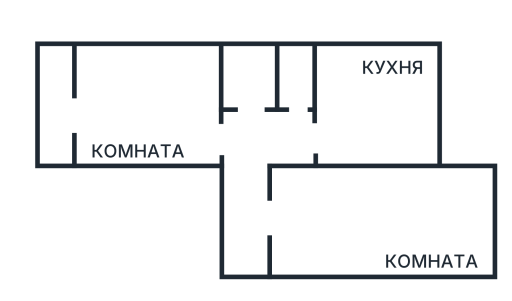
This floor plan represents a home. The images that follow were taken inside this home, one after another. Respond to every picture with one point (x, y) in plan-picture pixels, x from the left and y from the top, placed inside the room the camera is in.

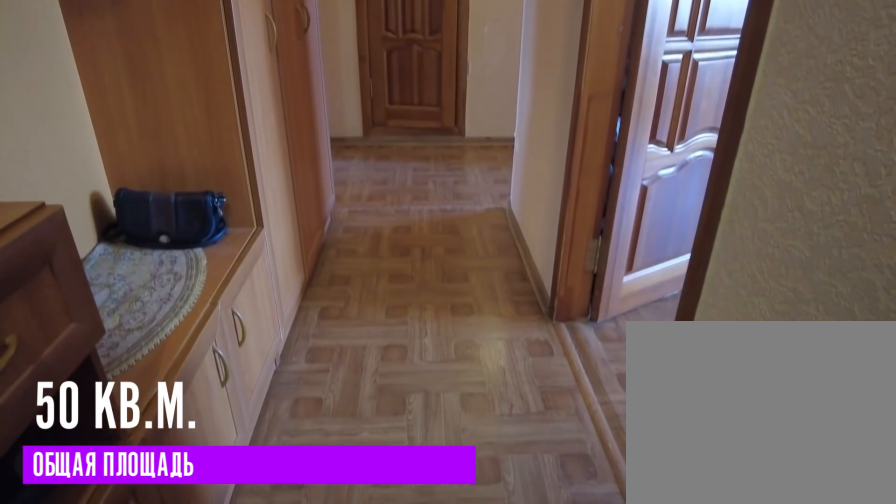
(252, 254)
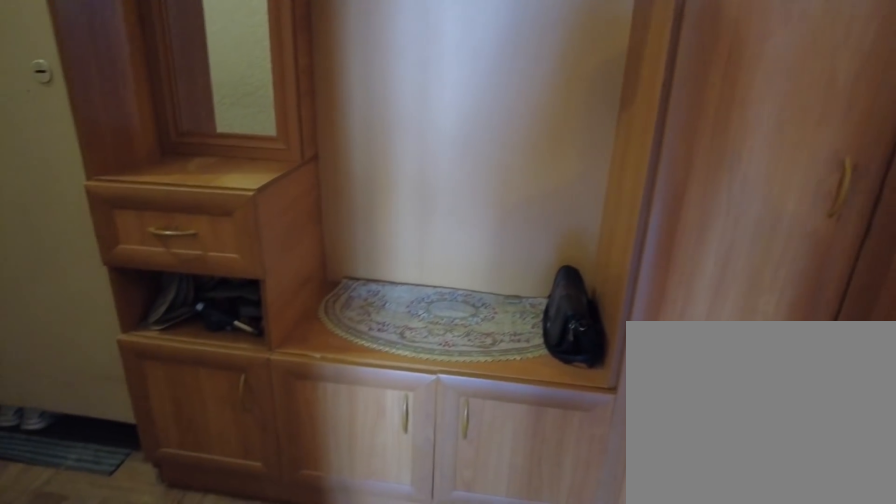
(252, 254)
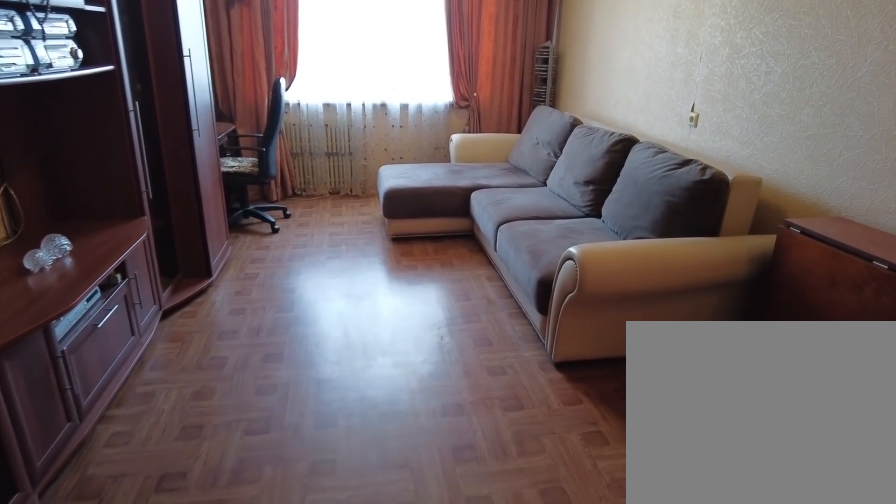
(334, 240)
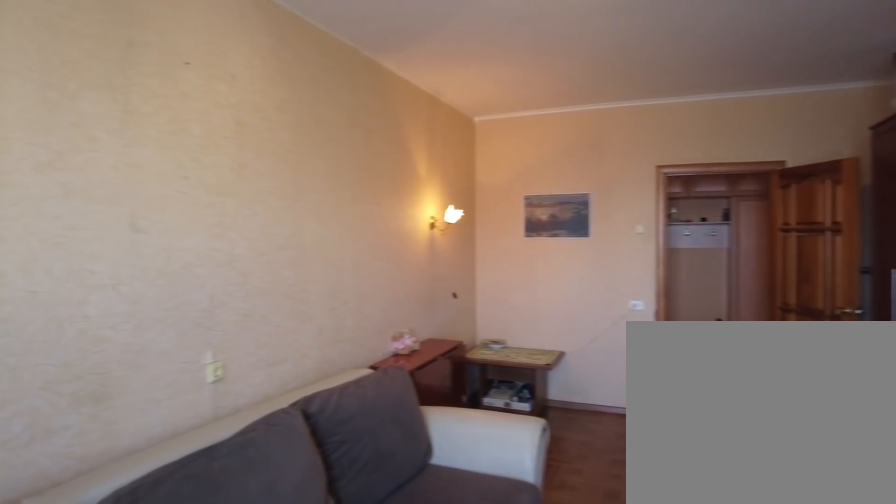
(334, 240)
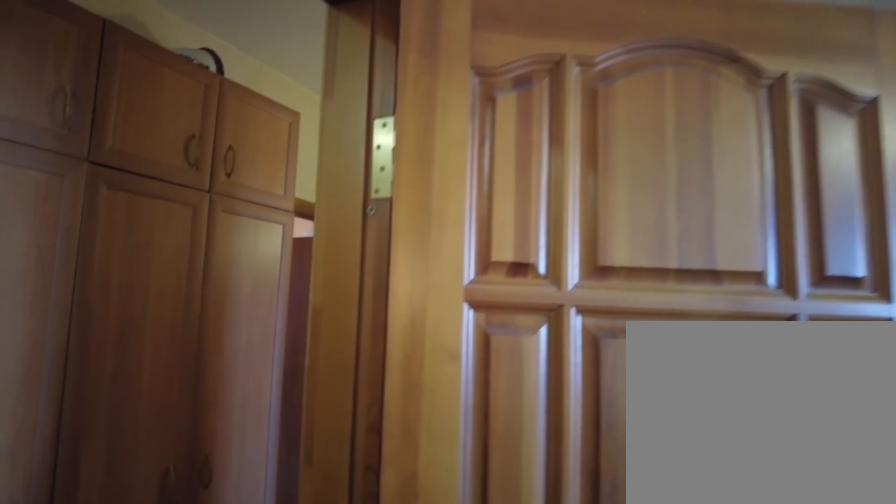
(273, 227)
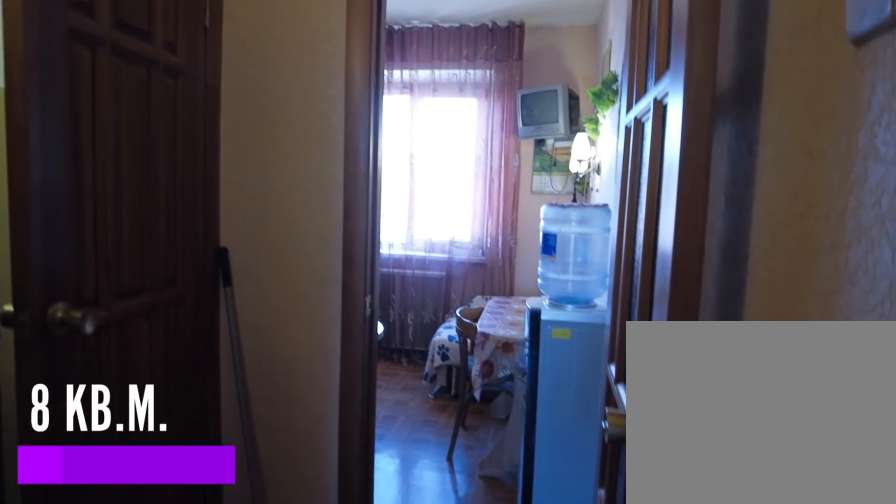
(251, 180)
